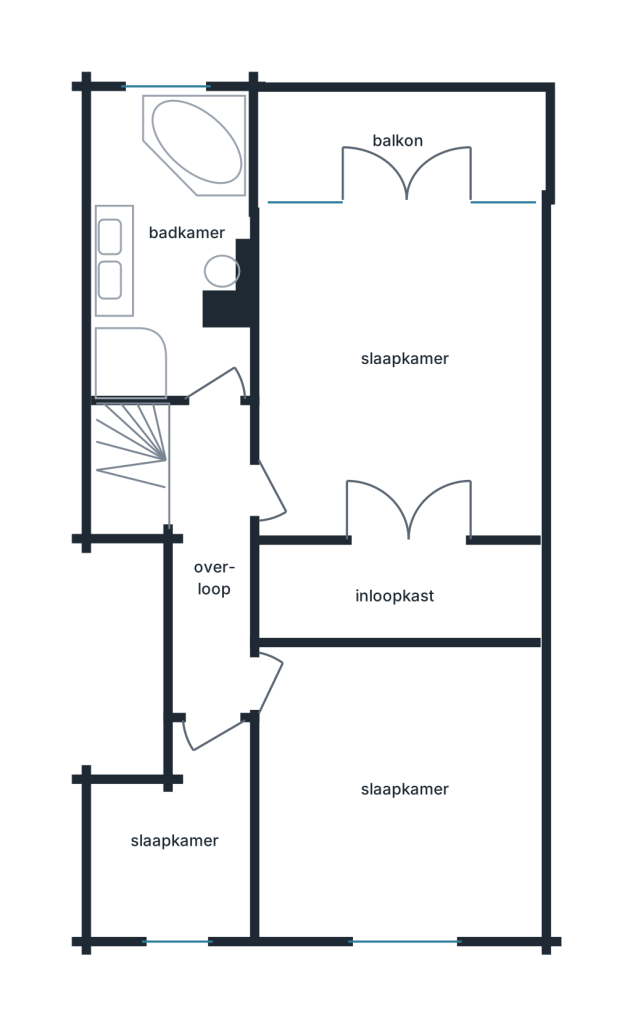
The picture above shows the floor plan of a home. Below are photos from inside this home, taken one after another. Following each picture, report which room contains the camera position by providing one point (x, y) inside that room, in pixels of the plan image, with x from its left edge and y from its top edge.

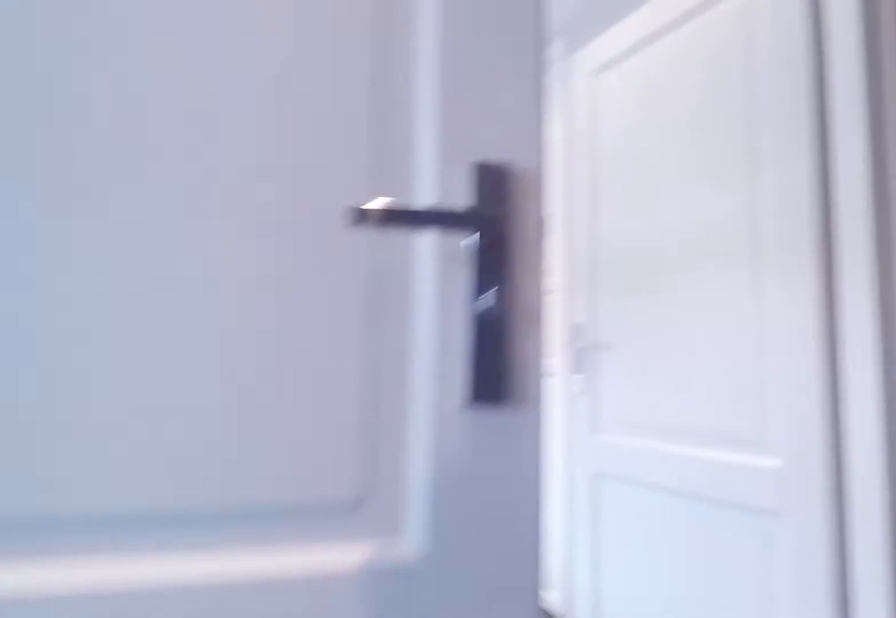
(212, 556)
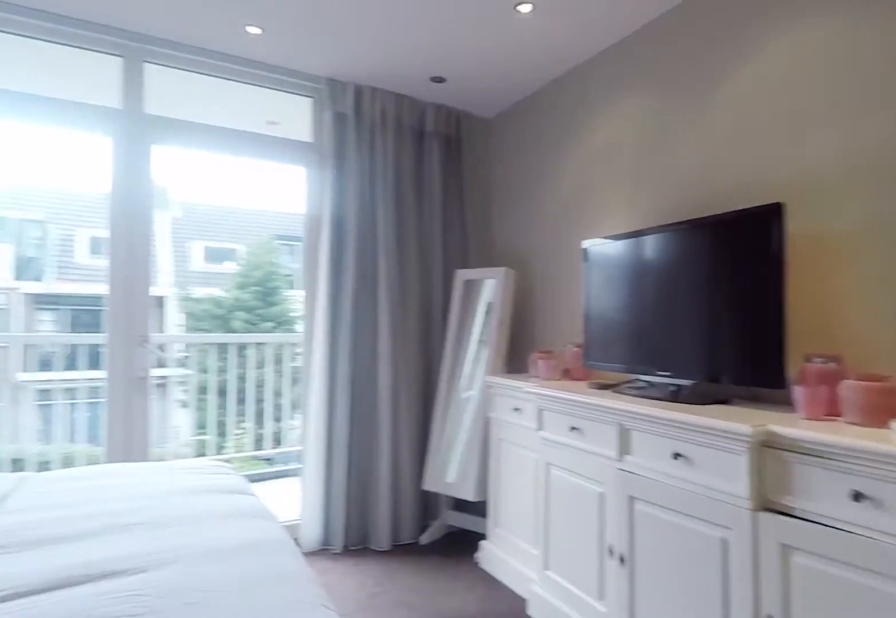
(399, 436)
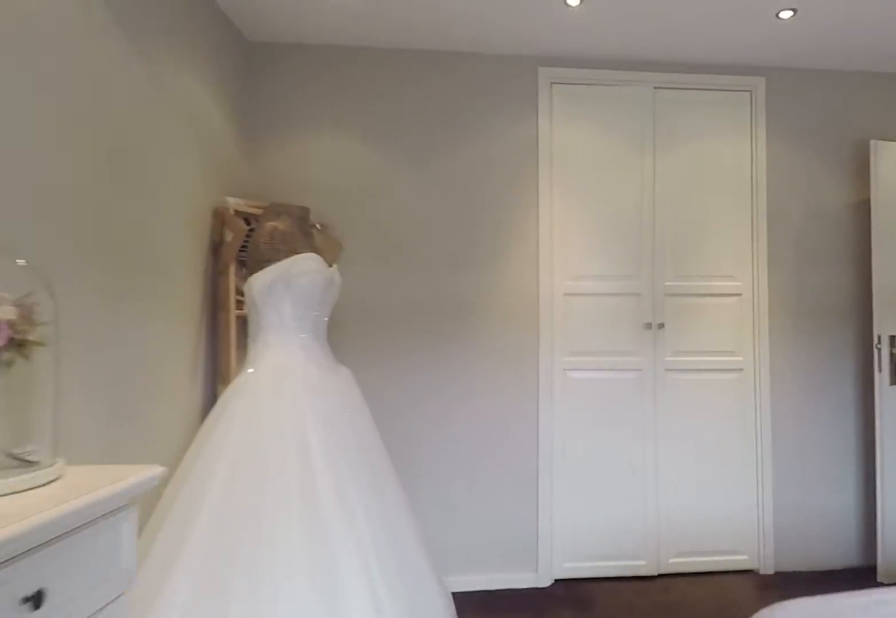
(399, 436)
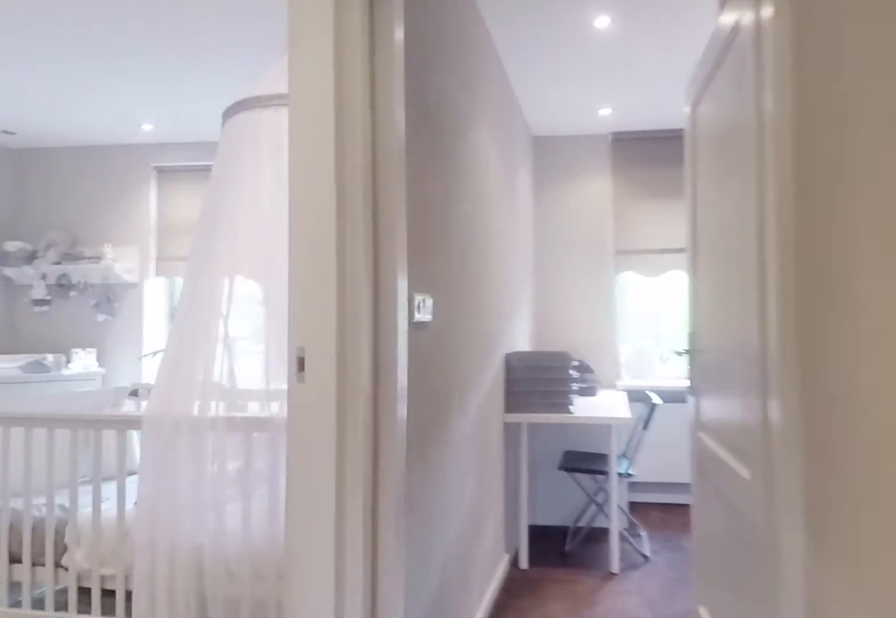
(212, 555)
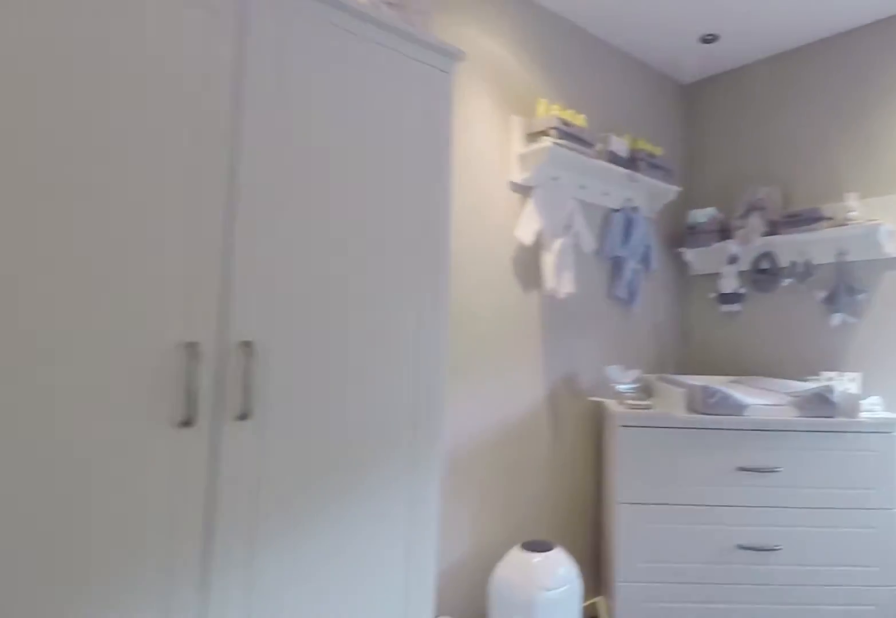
(319, 834)
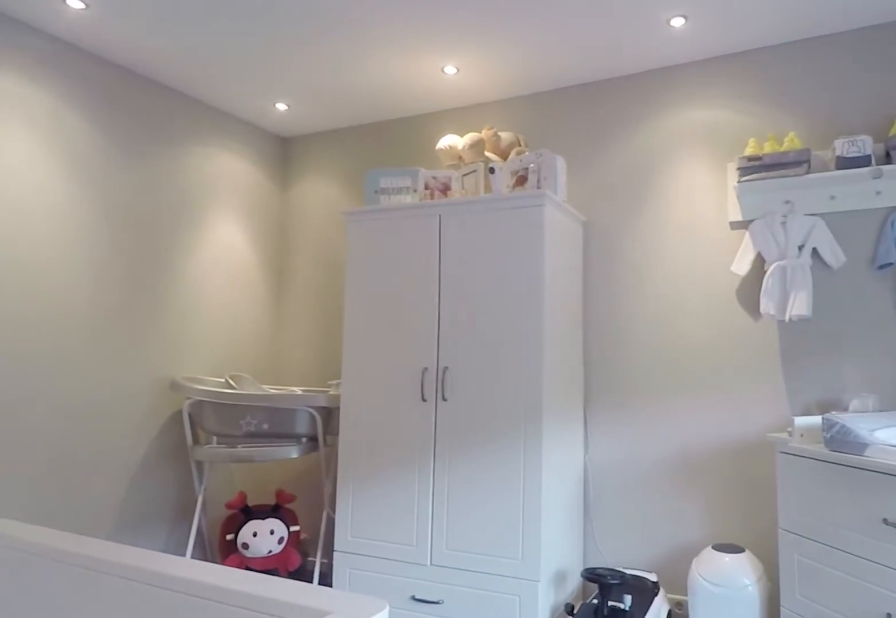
(319, 834)
